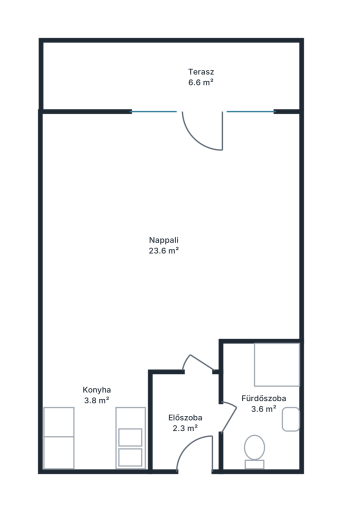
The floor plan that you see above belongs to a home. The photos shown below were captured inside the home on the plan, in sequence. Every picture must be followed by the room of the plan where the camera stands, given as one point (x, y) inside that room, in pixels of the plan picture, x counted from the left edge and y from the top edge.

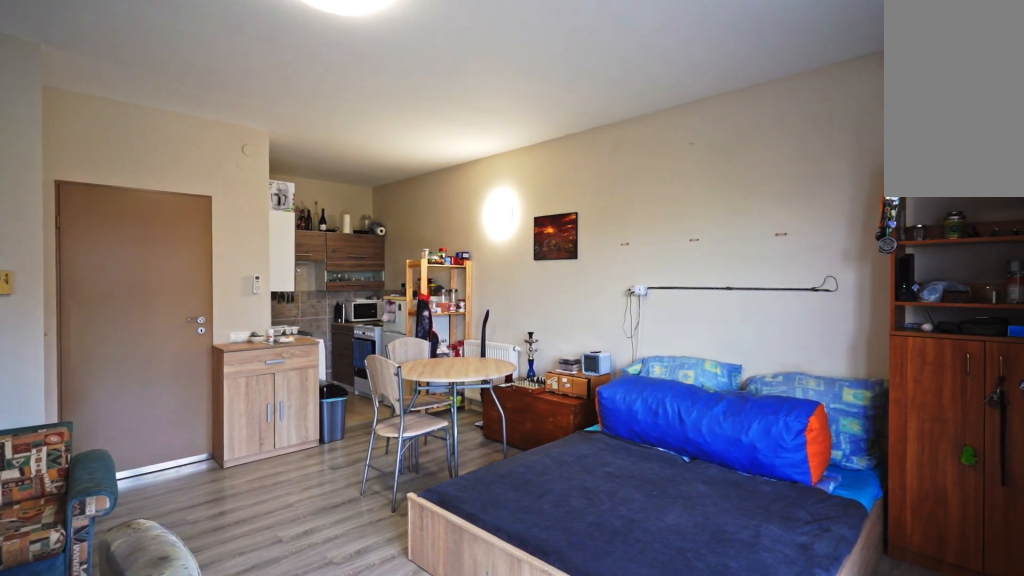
(165, 244)
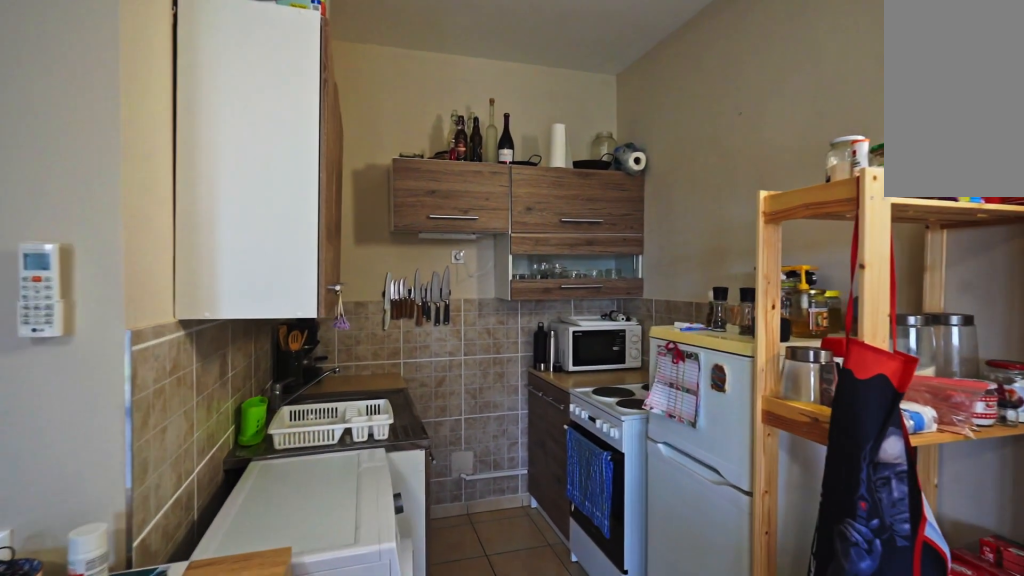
(95, 416)
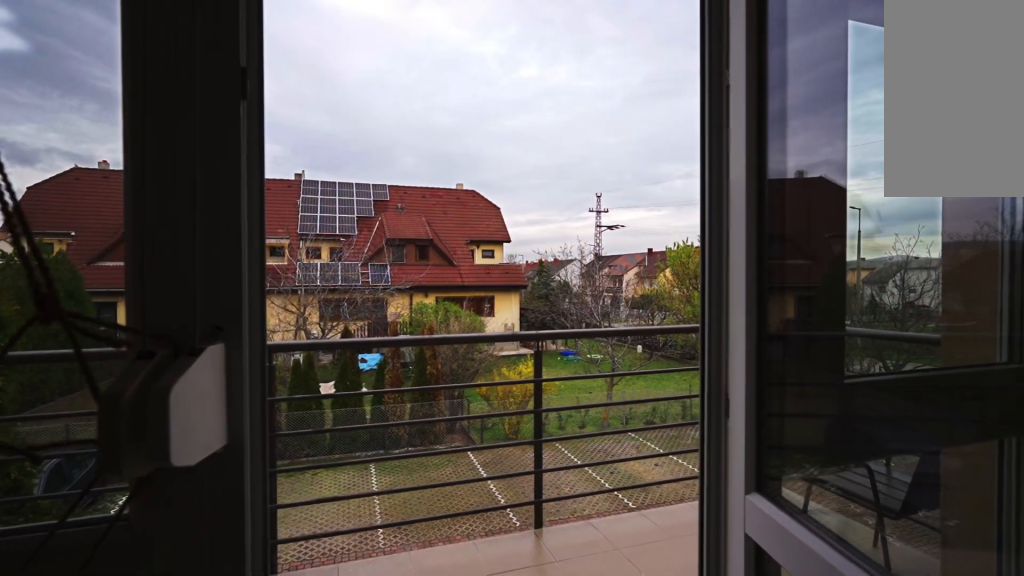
(206, 77)
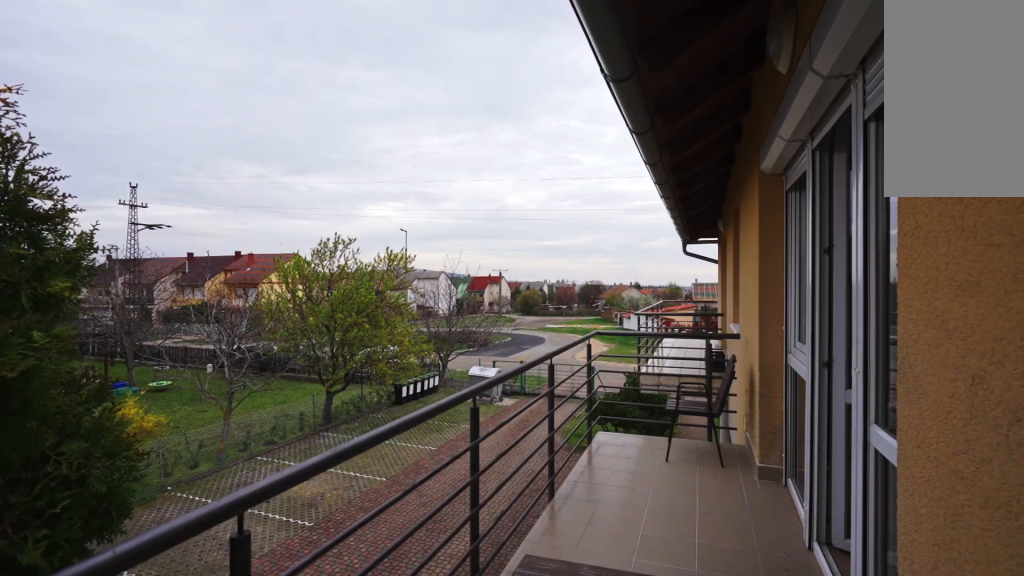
(206, 77)
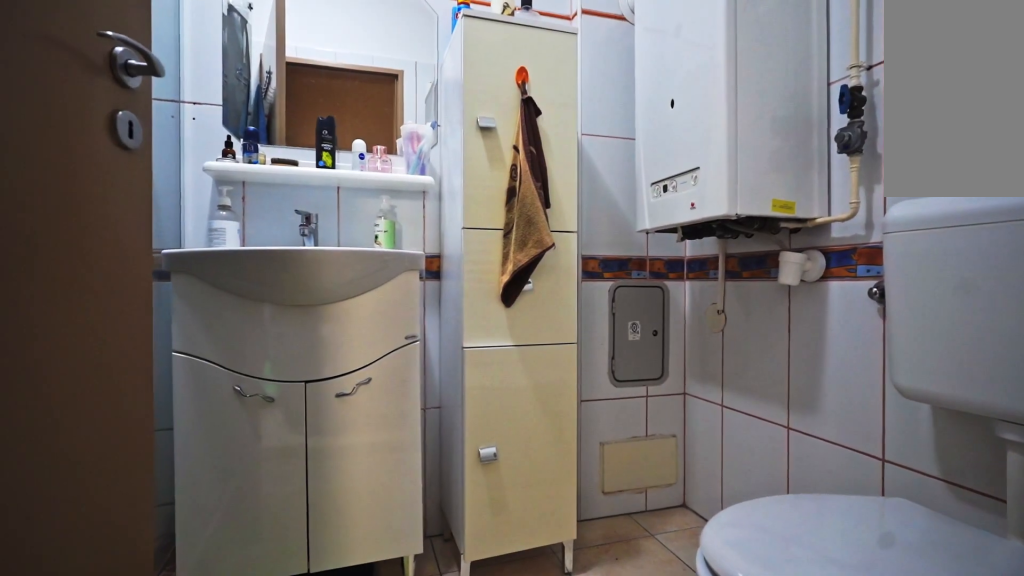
(262, 414)
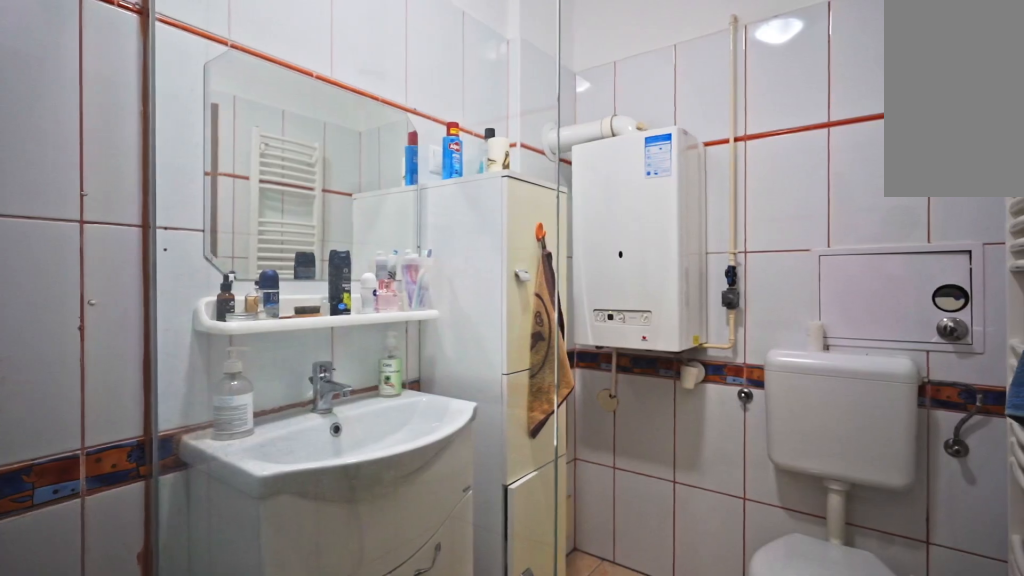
(262, 415)
